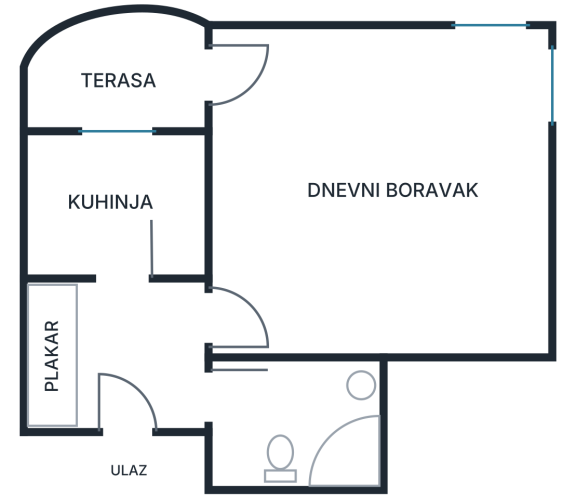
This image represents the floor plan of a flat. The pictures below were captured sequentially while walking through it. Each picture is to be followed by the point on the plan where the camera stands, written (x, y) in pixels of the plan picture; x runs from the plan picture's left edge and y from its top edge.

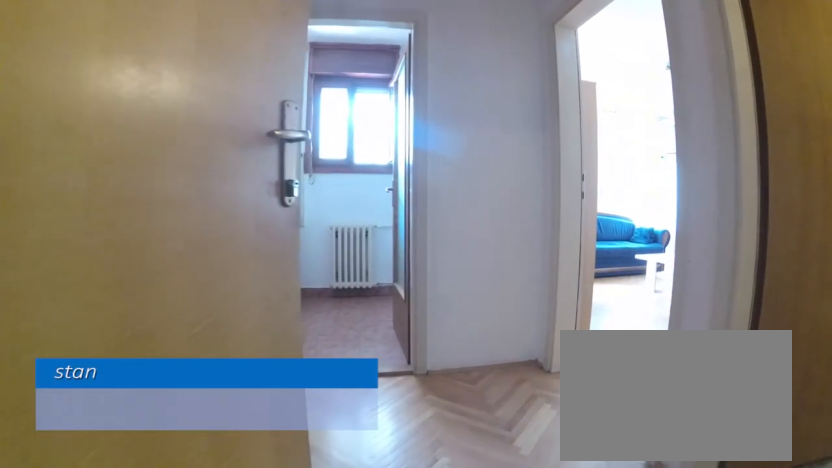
(132, 426)
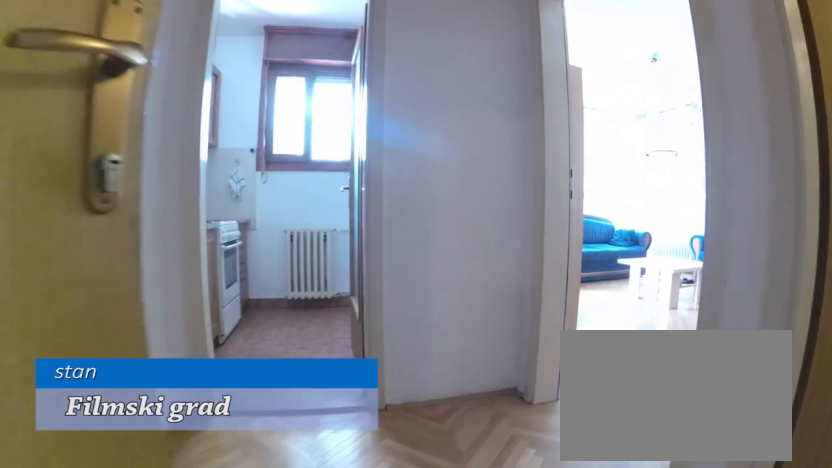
(136, 412)
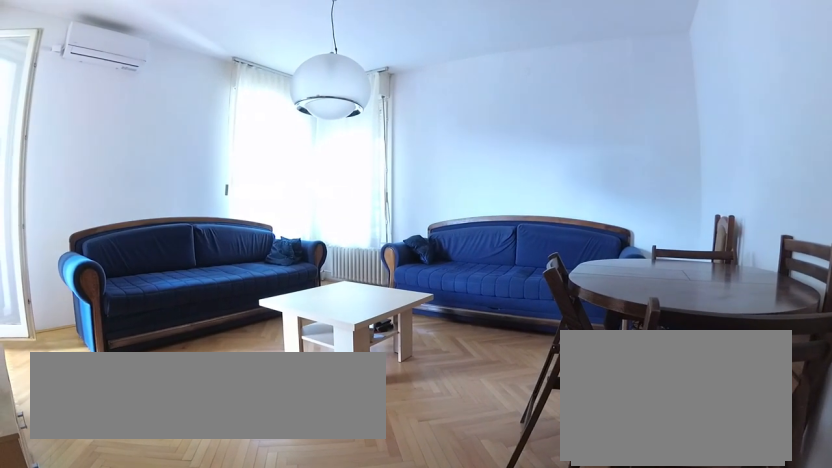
(263, 306)
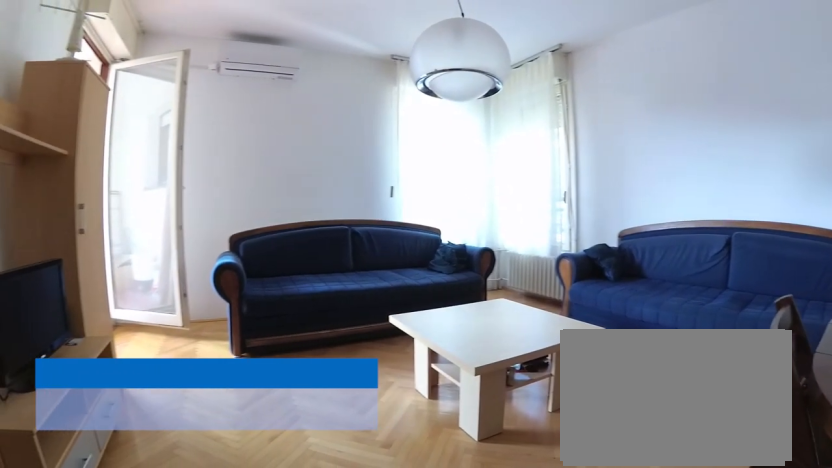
(275, 315)
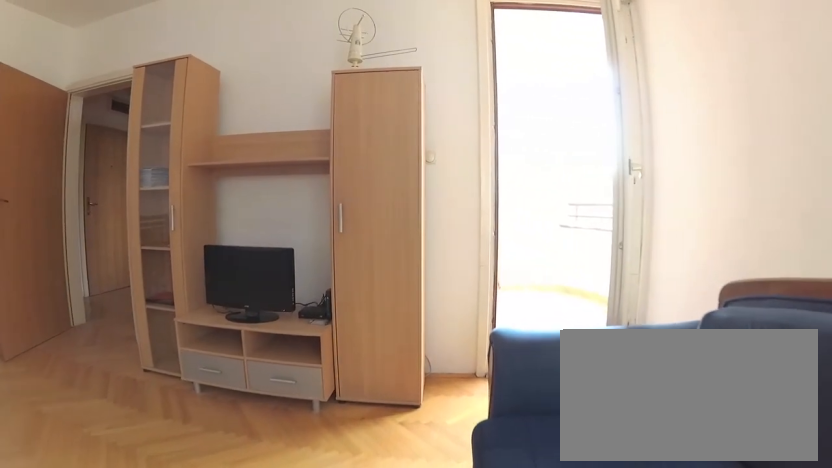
(452, 95)
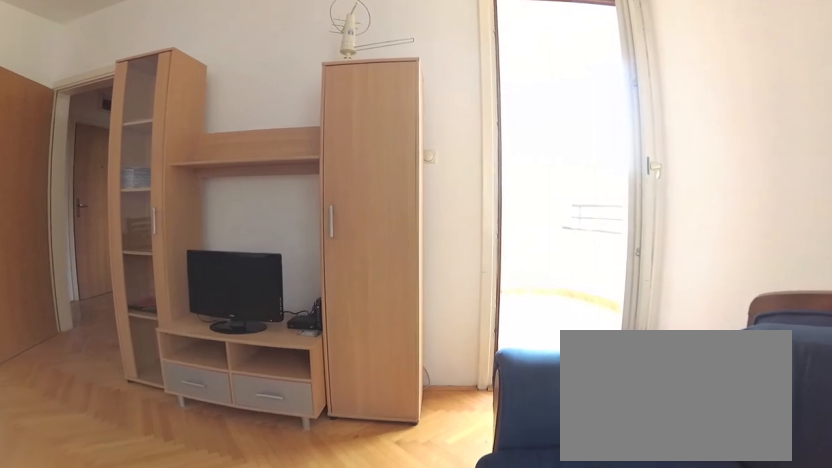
(437, 86)
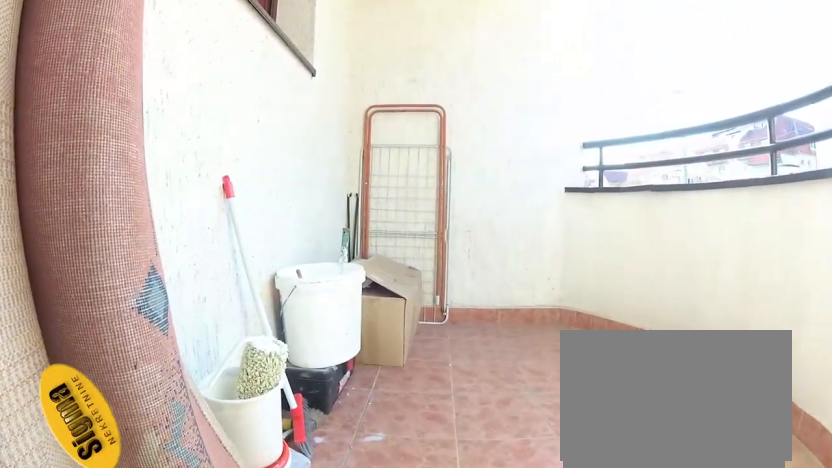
(233, 85)
